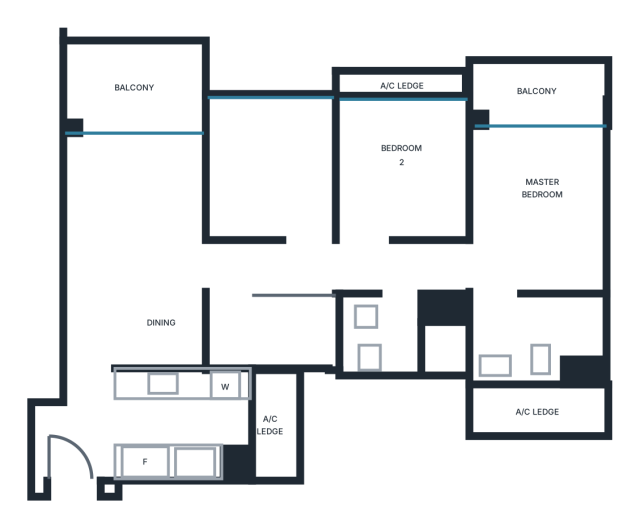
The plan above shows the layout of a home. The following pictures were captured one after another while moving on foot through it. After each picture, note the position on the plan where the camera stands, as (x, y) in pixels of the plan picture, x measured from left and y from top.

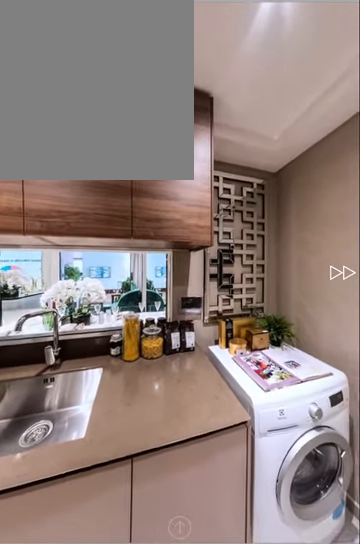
(167, 406)
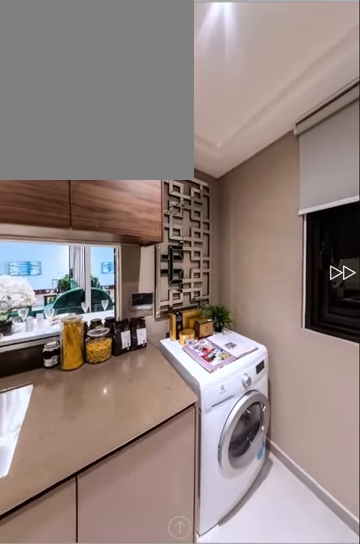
(172, 404)
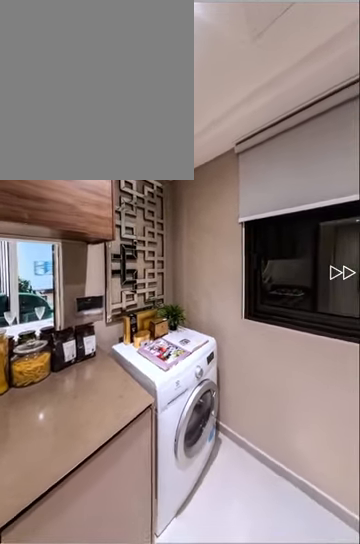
(177, 405)
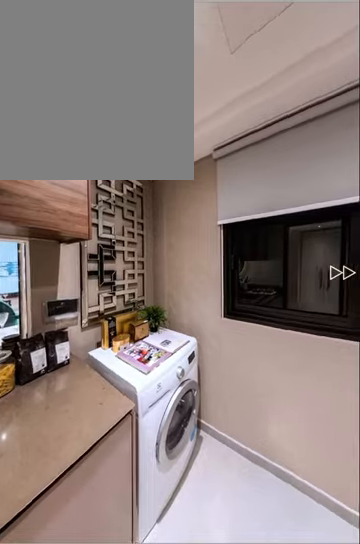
(180, 405)
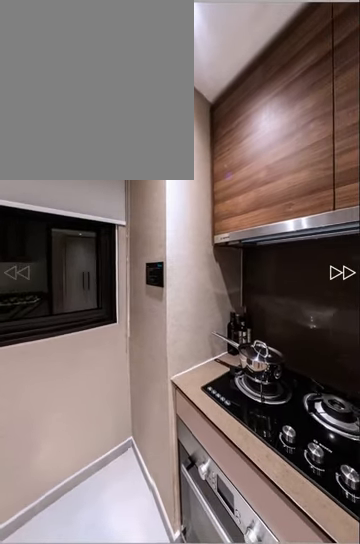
(193, 423)
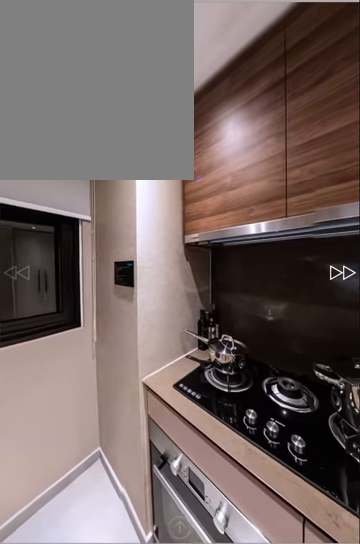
(192, 430)
